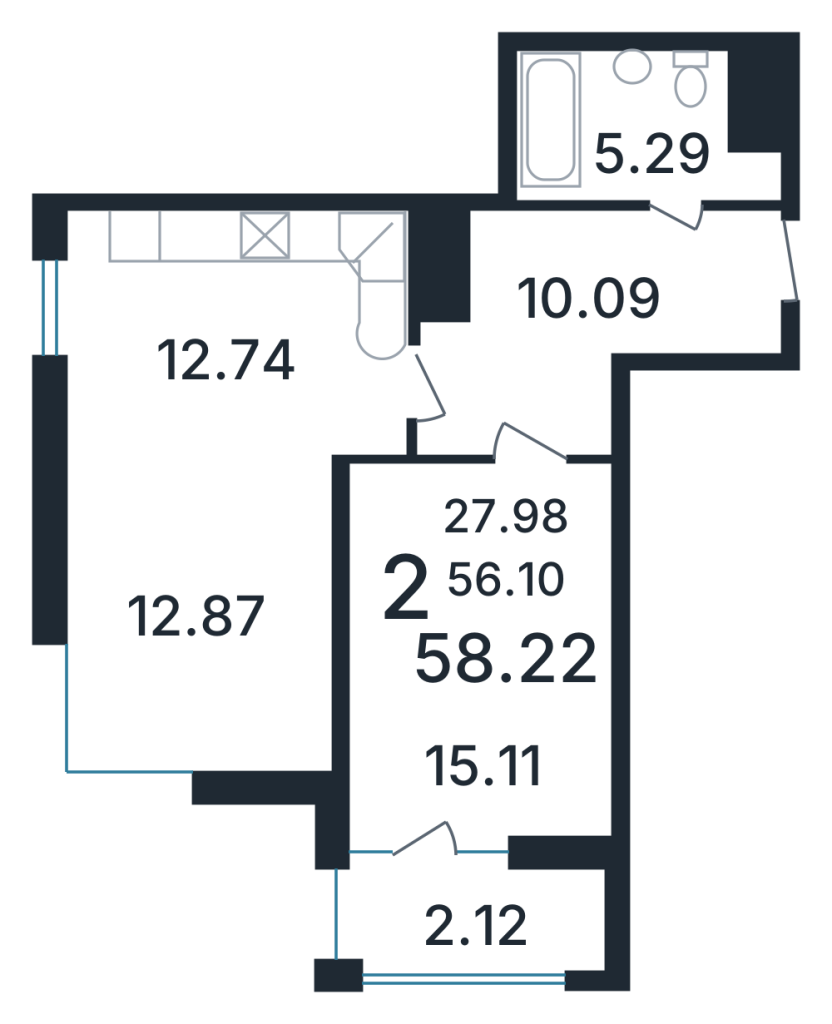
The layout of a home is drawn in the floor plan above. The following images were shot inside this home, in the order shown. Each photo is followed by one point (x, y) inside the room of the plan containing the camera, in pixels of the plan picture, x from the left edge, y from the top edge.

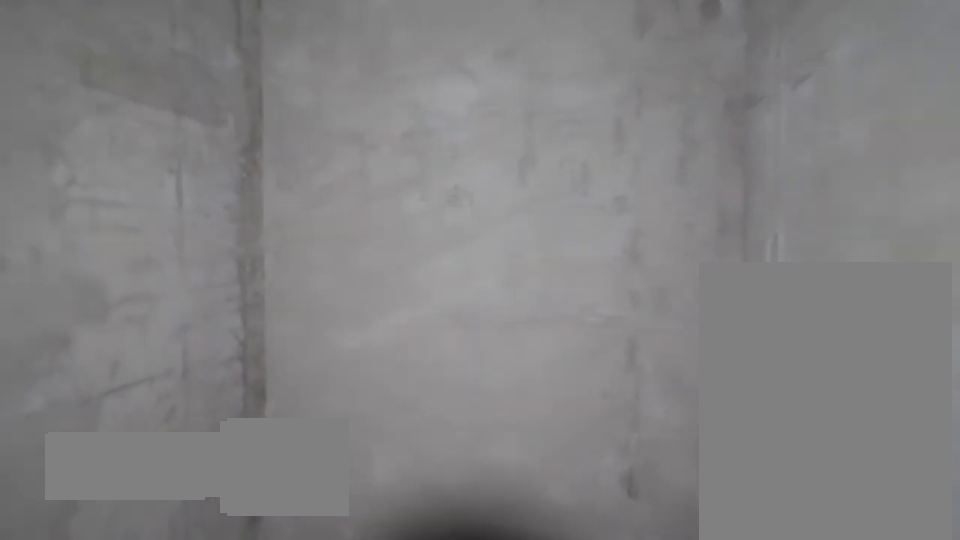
(631, 129)
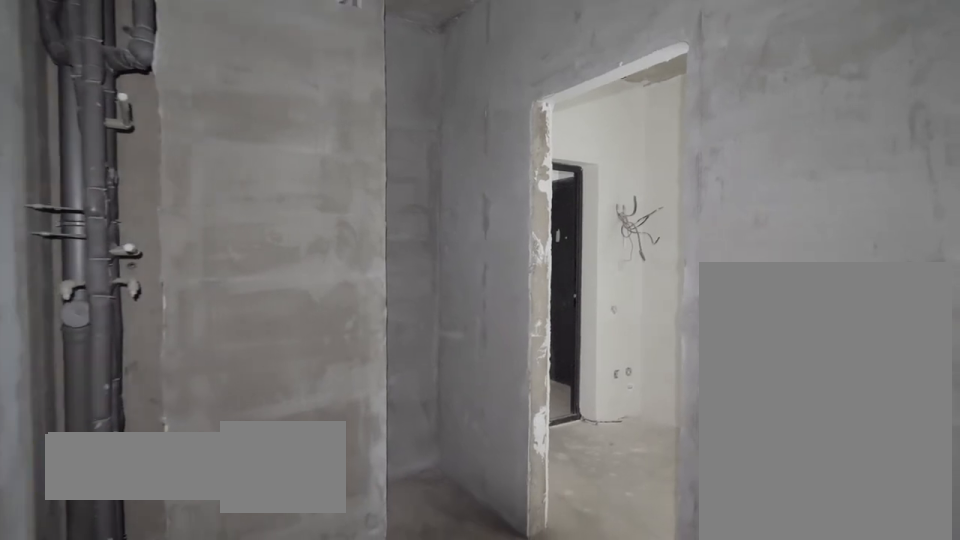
(631, 129)
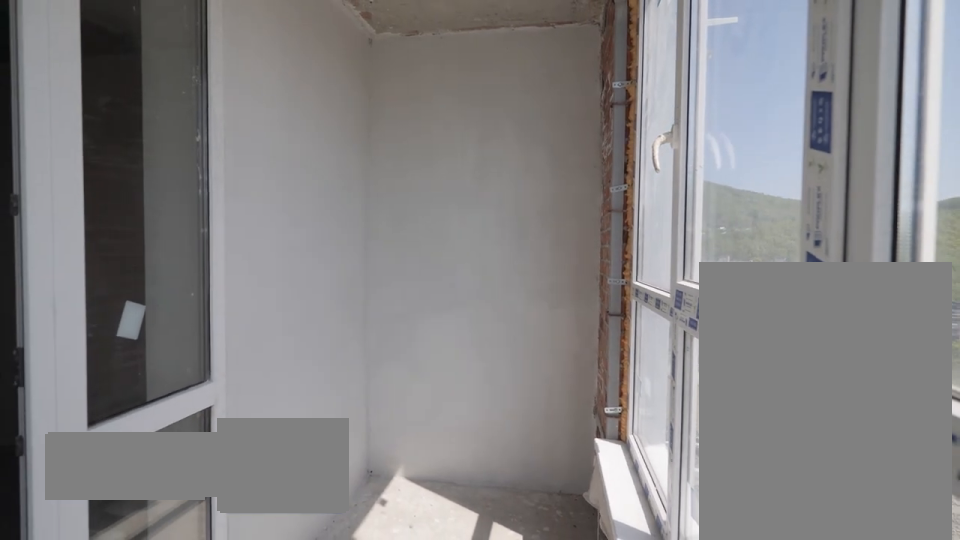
(474, 921)
